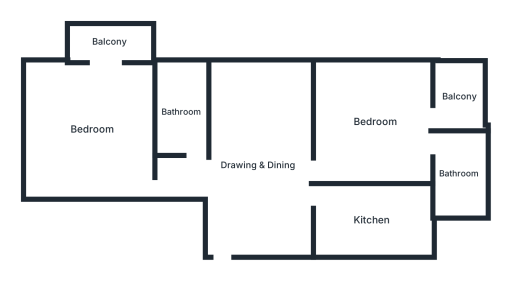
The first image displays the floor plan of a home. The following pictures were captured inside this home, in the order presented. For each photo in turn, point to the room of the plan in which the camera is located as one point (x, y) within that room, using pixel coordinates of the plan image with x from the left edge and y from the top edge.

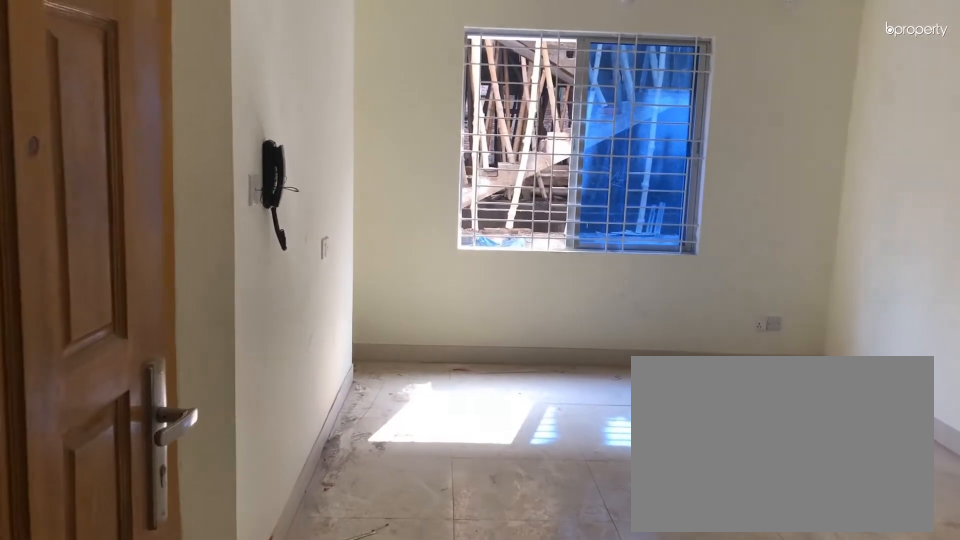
(261, 167)
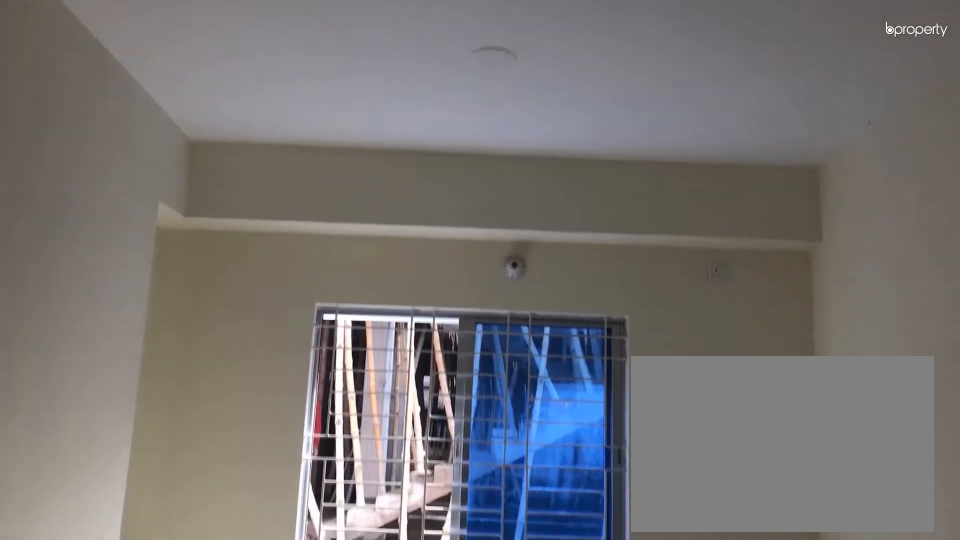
(261, 167)
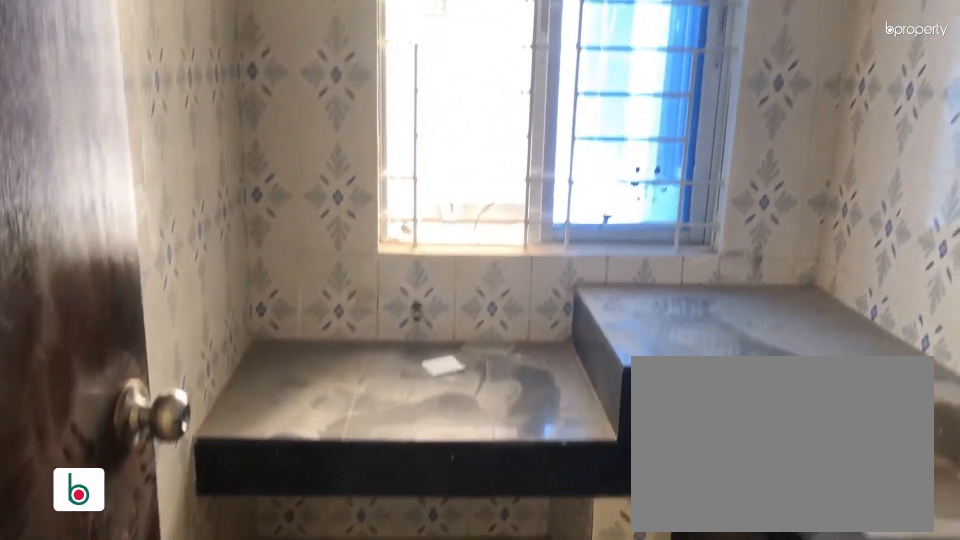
(371, 220)
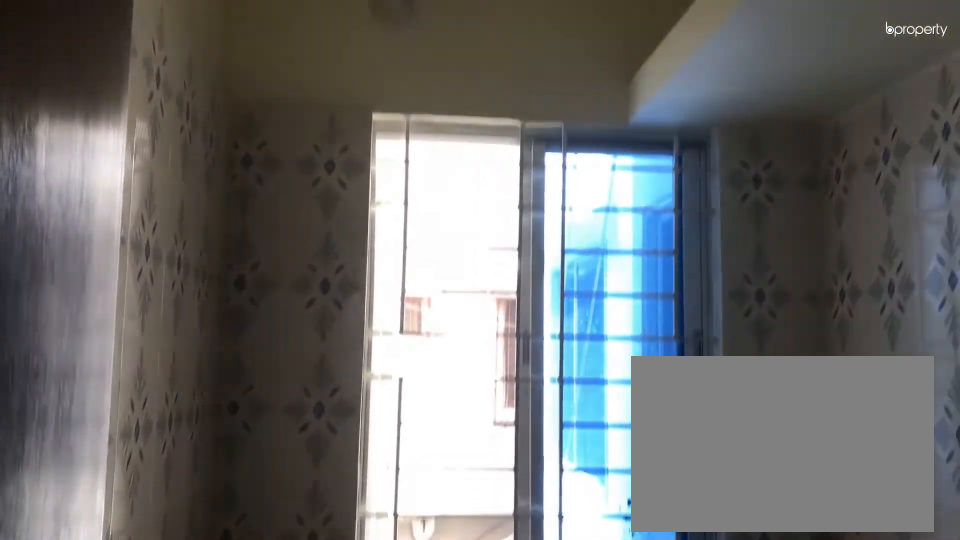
(371, 220)
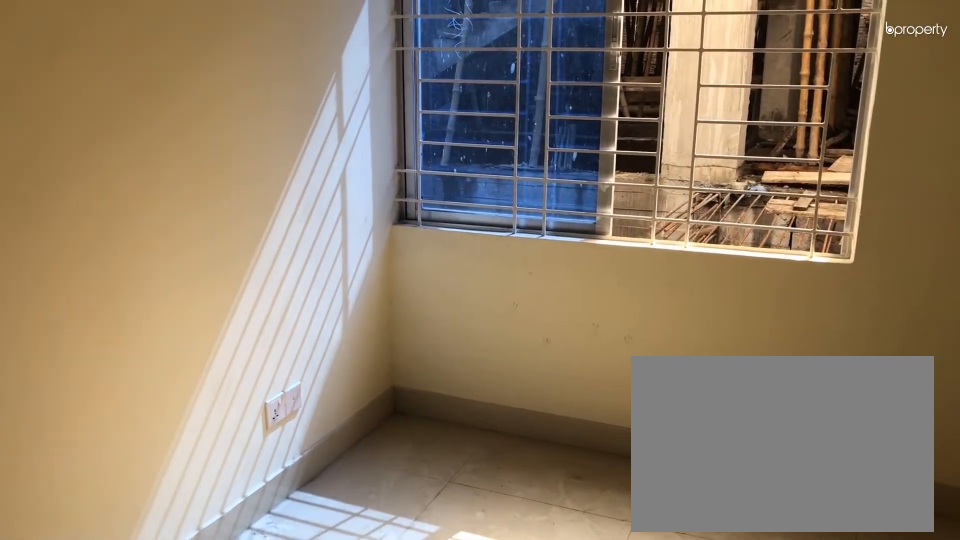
(374, 121)
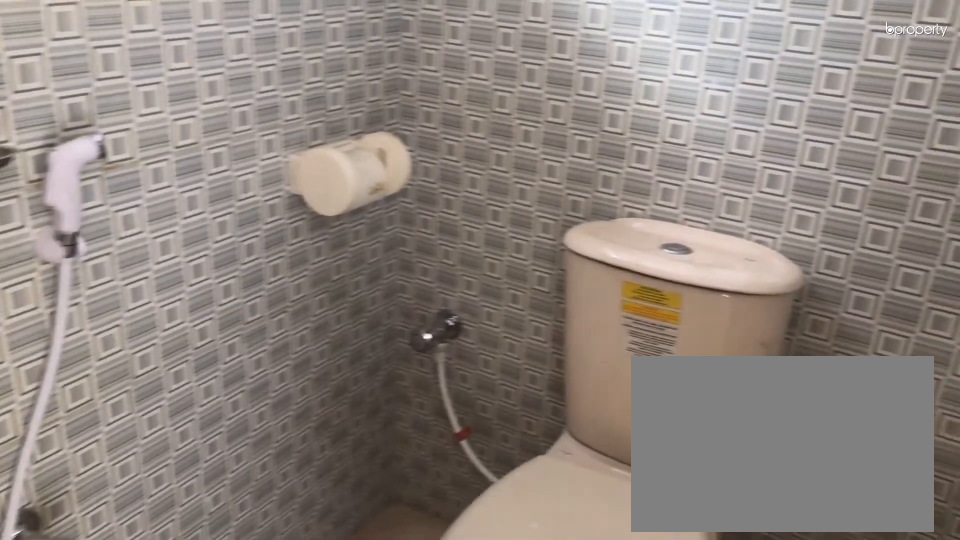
(457, 174)
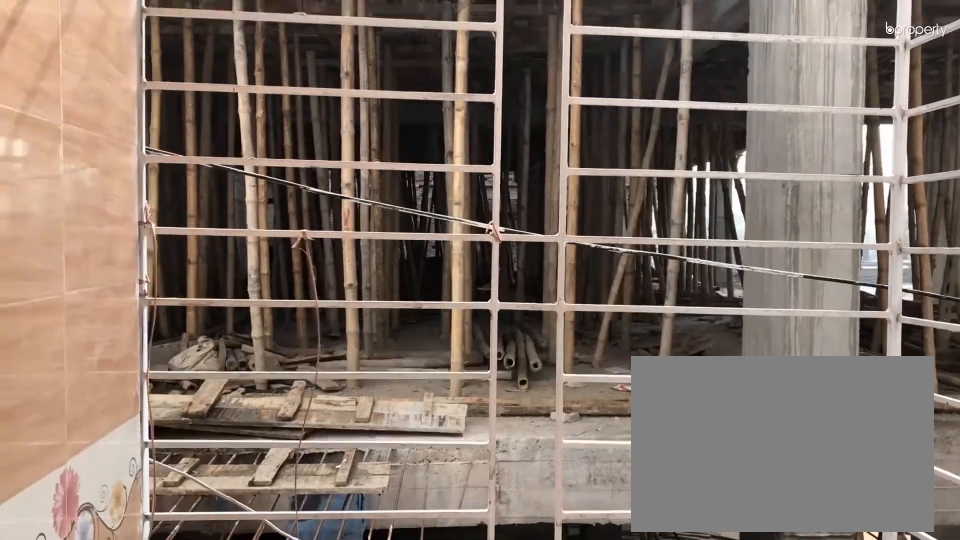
(458, 96)
